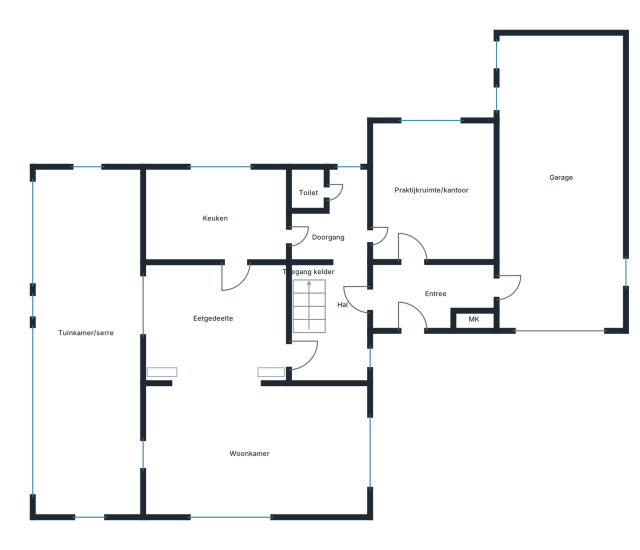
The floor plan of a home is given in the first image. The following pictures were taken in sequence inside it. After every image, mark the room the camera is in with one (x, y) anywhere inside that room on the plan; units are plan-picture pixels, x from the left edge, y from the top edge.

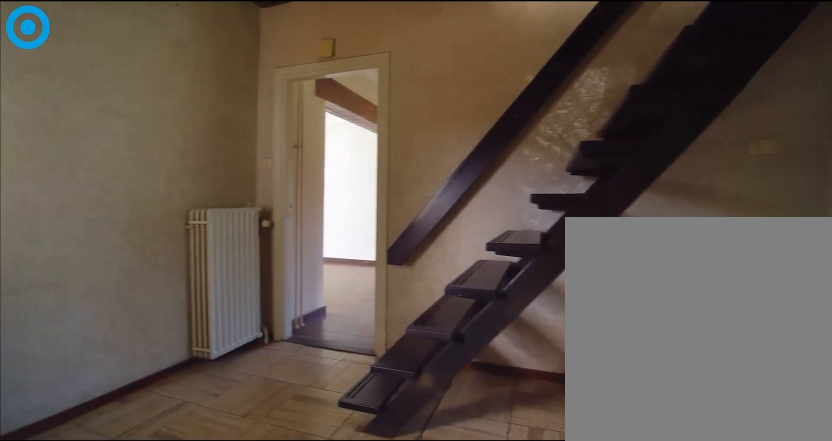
(330, 299)
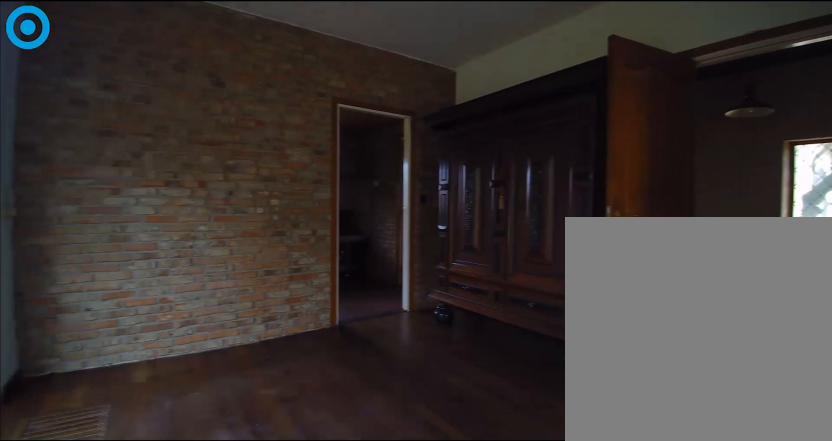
(251, 400)
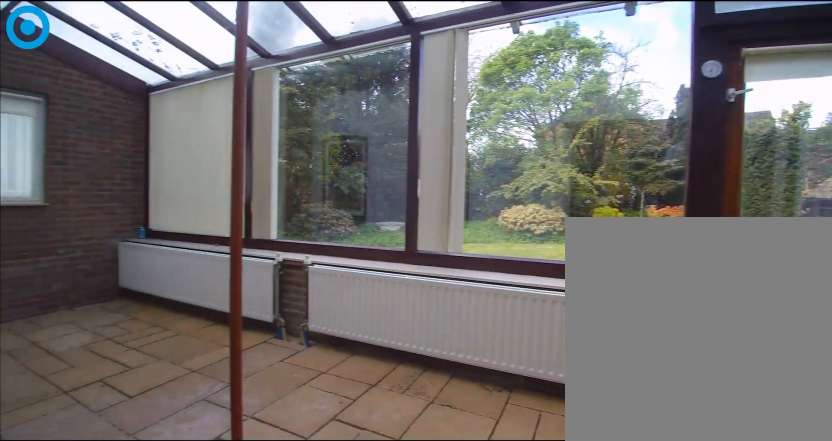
(87, 342)
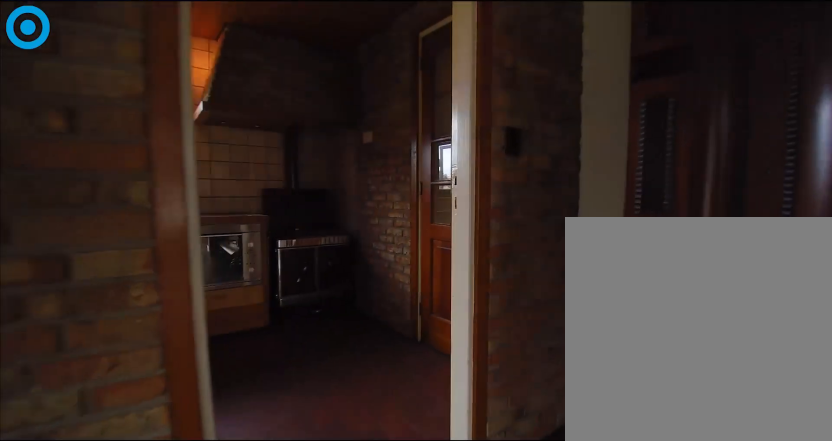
(251, 400)
